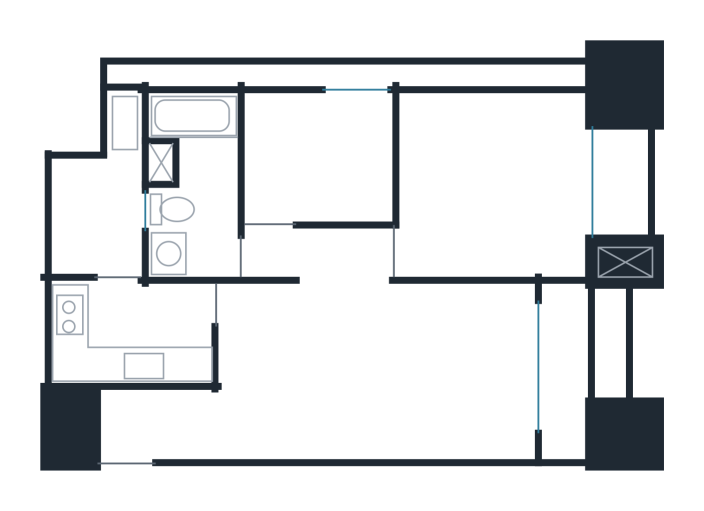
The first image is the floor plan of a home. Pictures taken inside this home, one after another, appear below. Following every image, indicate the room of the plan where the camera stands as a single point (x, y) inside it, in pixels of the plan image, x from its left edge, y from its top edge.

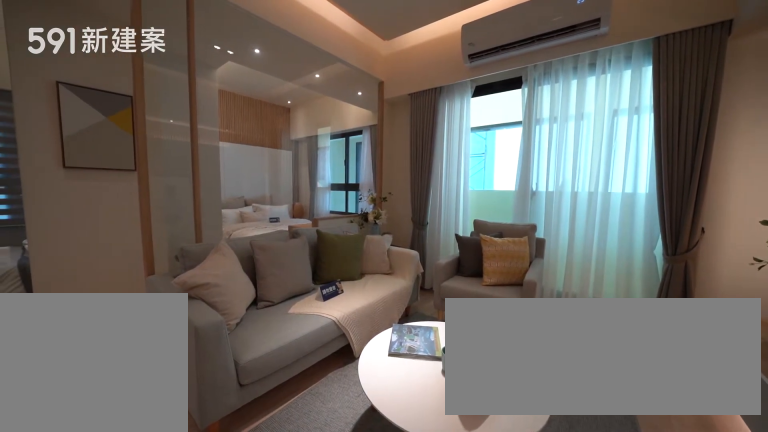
(485, 370)
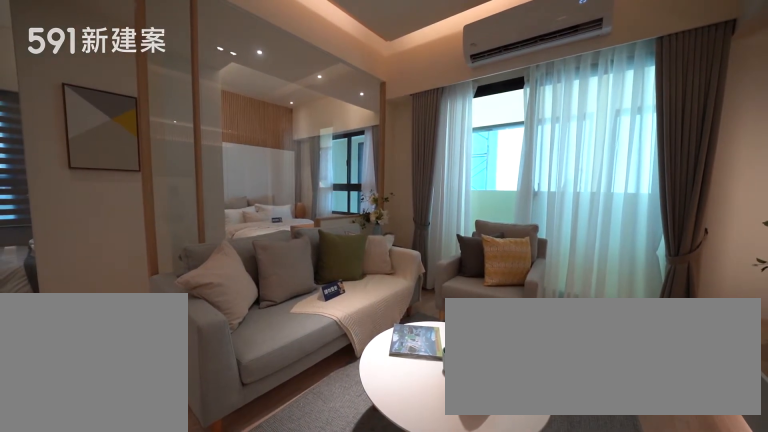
(485, 370)
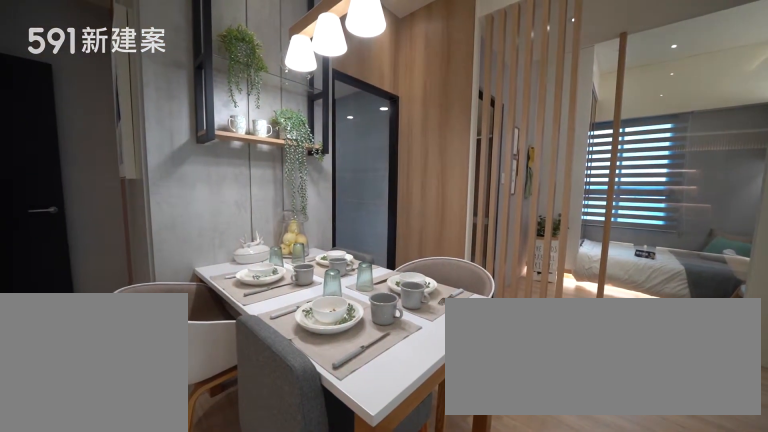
(270, 352)
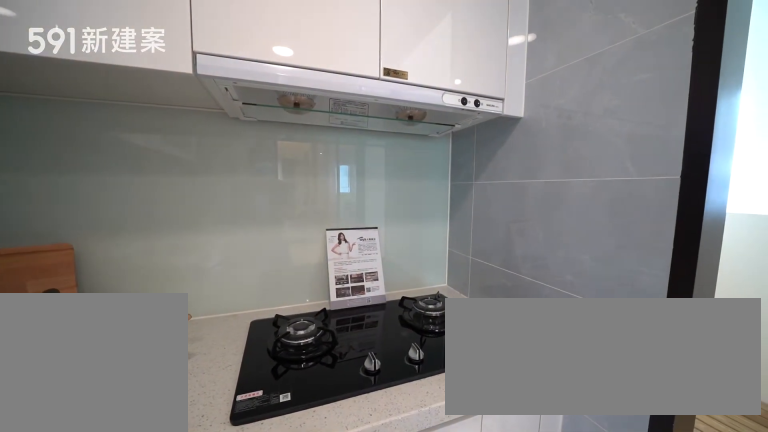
(130, 330)
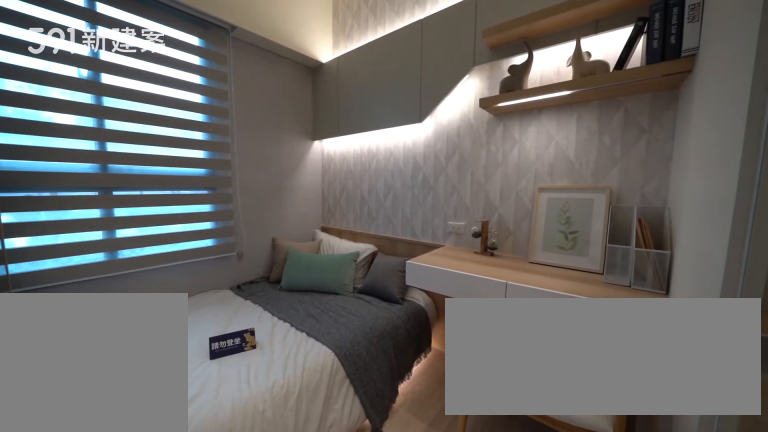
(318, 153)
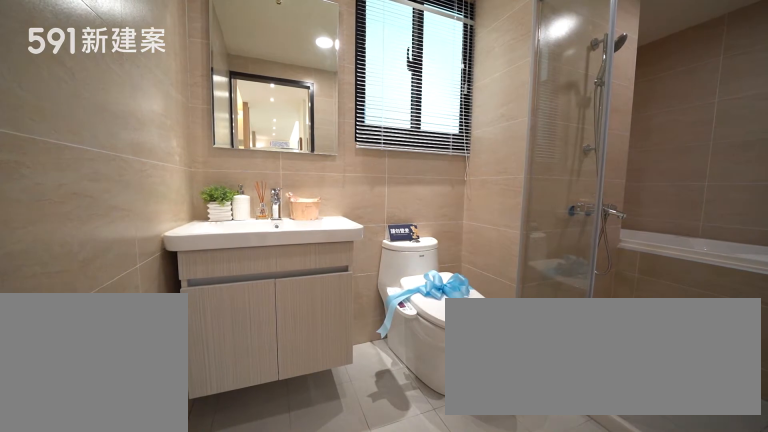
(193, 179)
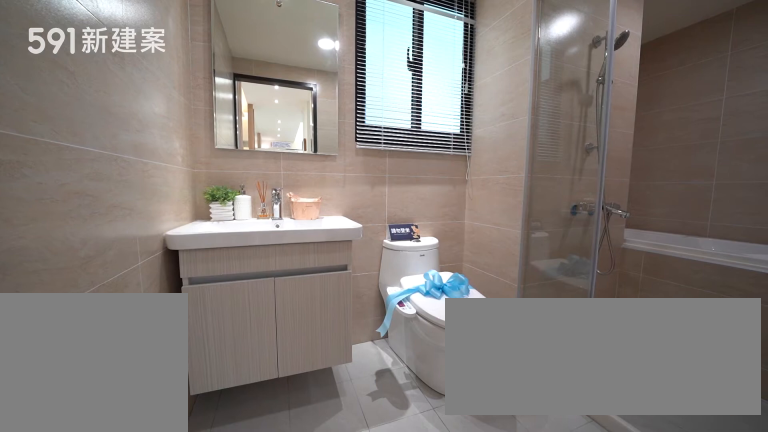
(193, 179)
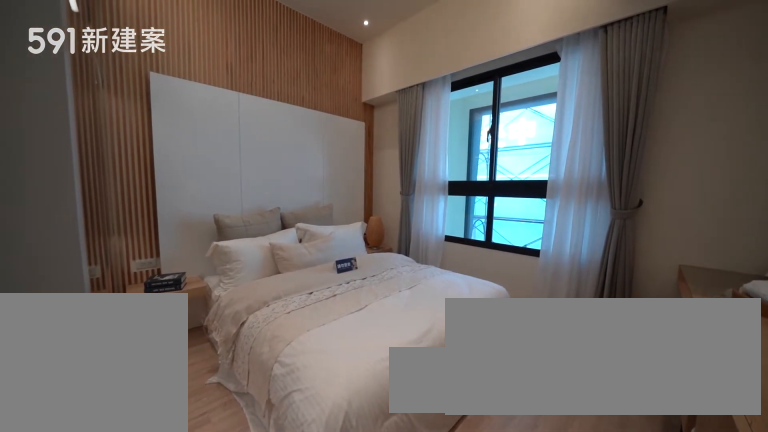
(498, 181)
